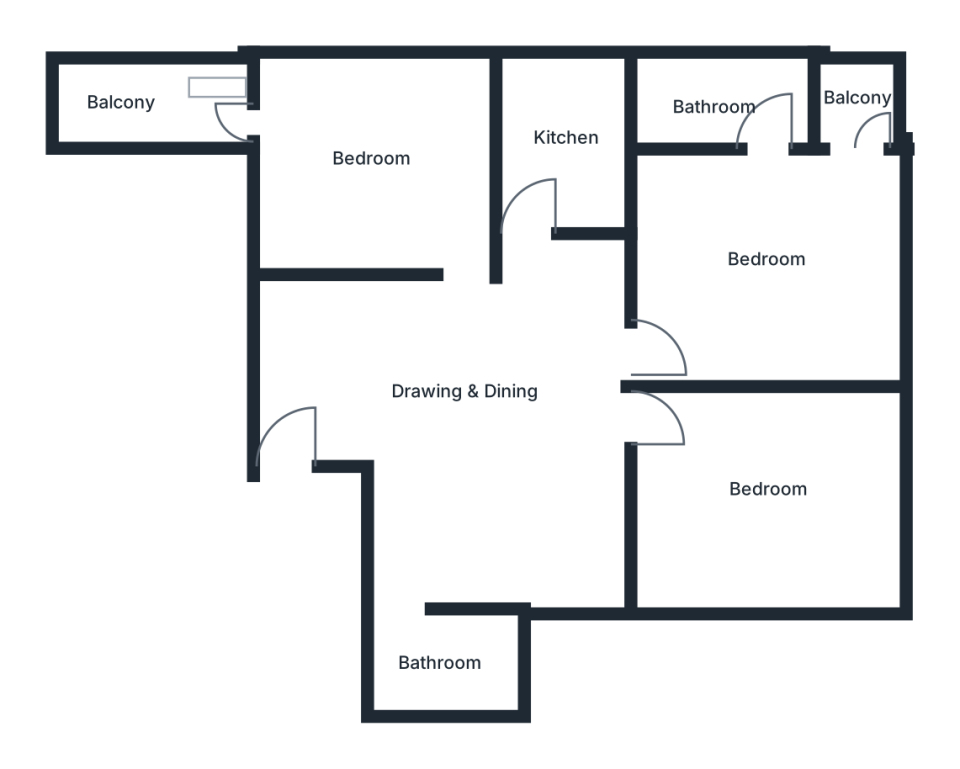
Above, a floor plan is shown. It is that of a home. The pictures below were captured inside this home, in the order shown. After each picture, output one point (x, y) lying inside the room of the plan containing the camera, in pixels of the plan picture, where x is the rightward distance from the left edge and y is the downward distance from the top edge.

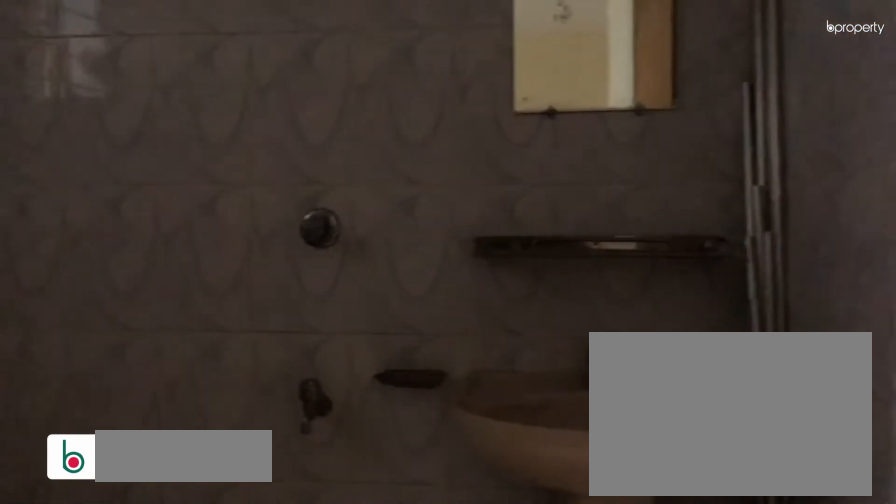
(441, 663)
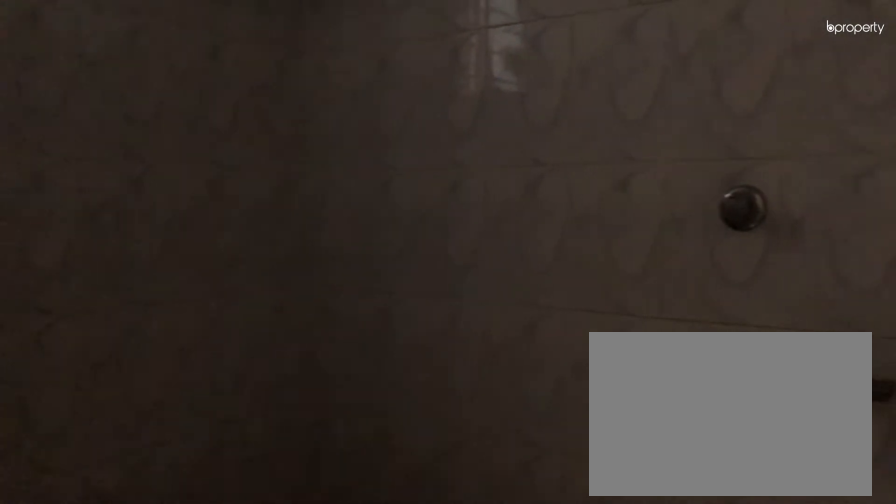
(441, 663)
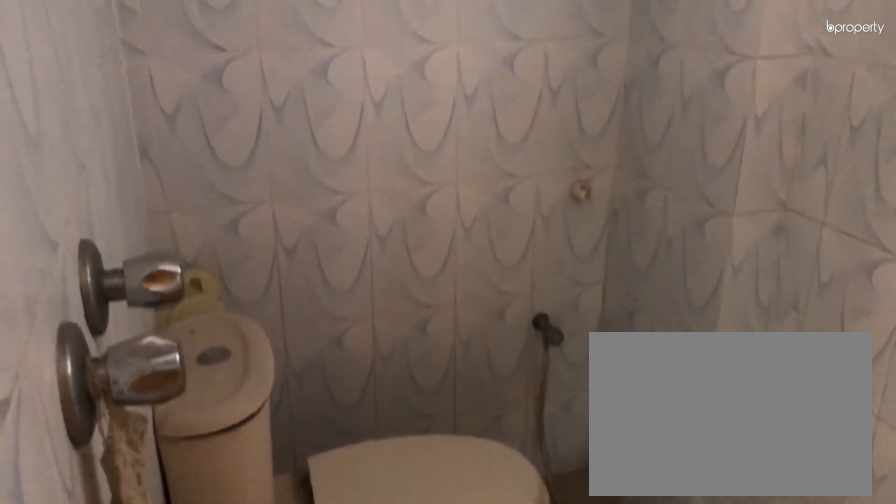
(713, 110)
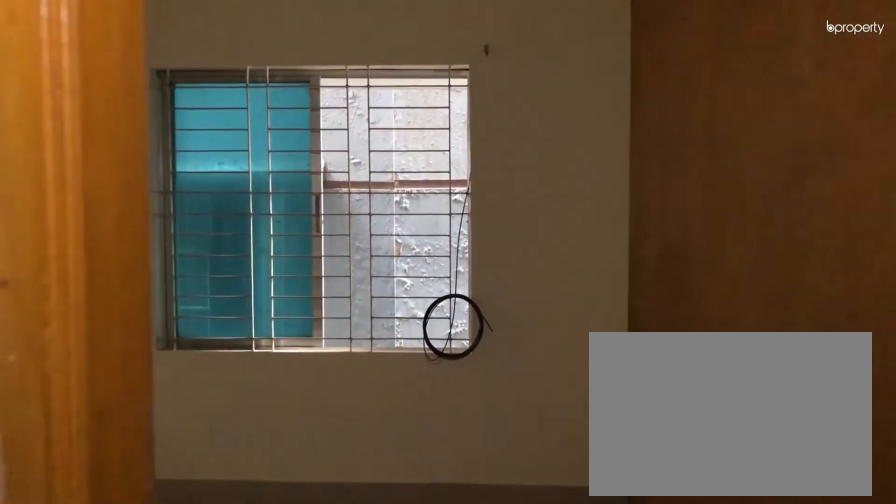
(369, 157)
